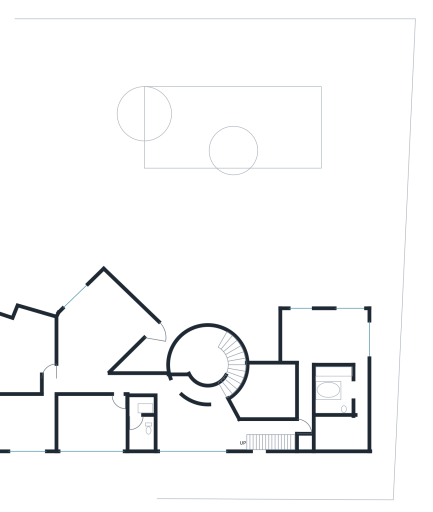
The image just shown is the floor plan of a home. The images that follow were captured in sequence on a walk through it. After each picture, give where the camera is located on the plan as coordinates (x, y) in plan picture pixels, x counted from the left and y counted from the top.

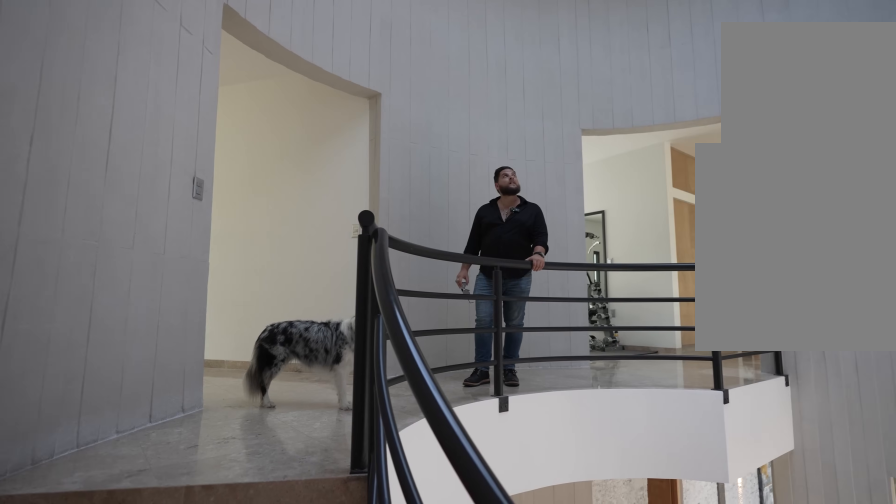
(232, 374)
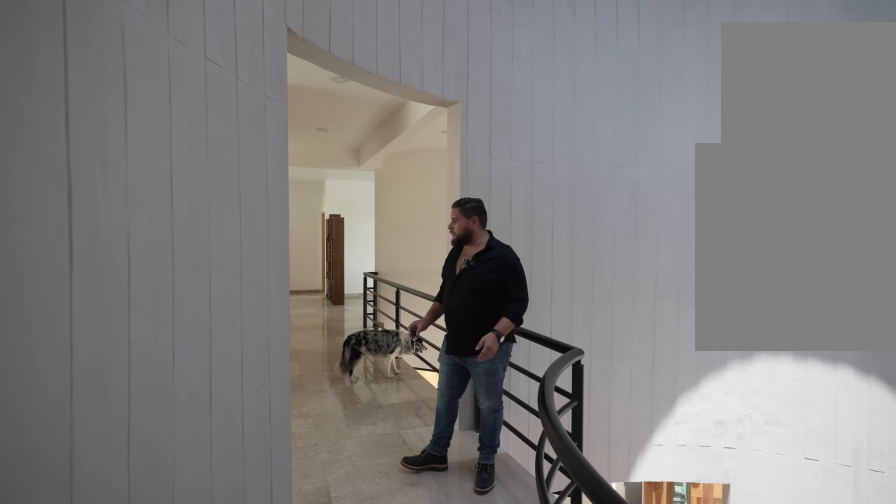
(217, 389)
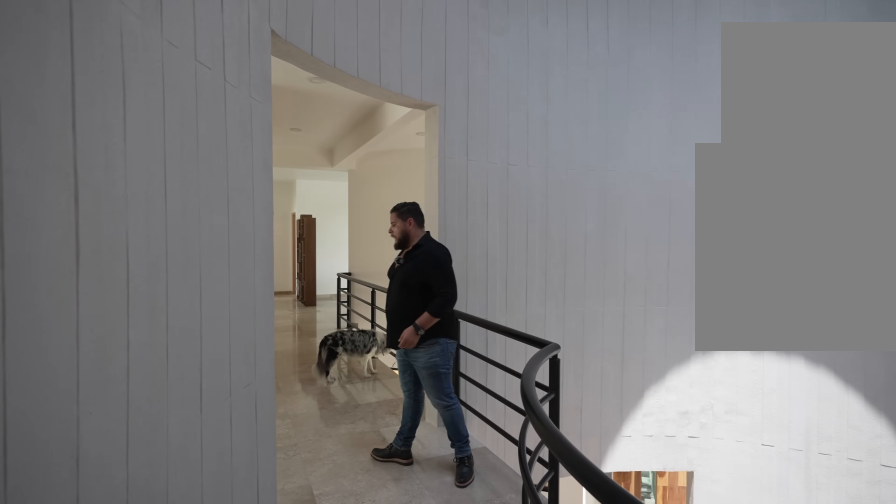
(217, 389)
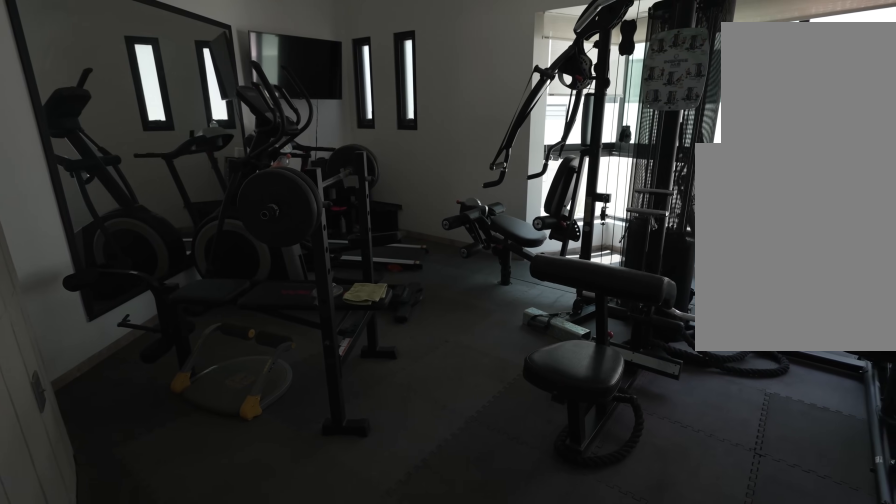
(174, 395)
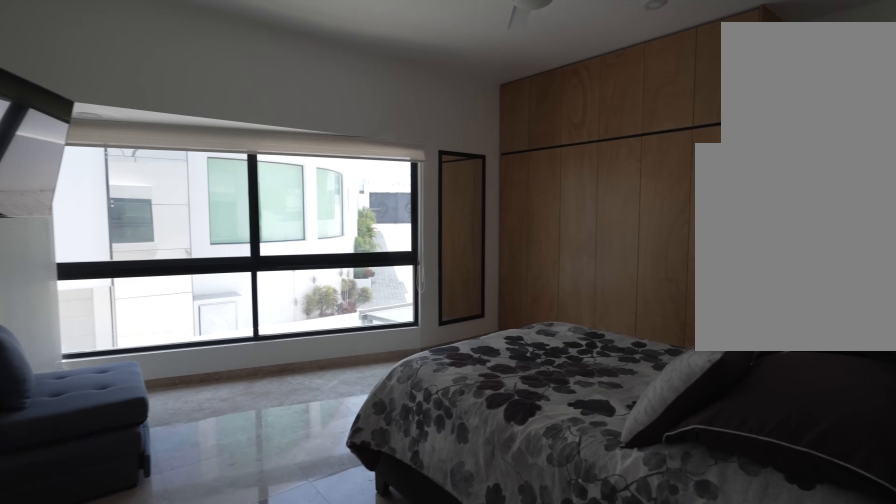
(124, 385)
